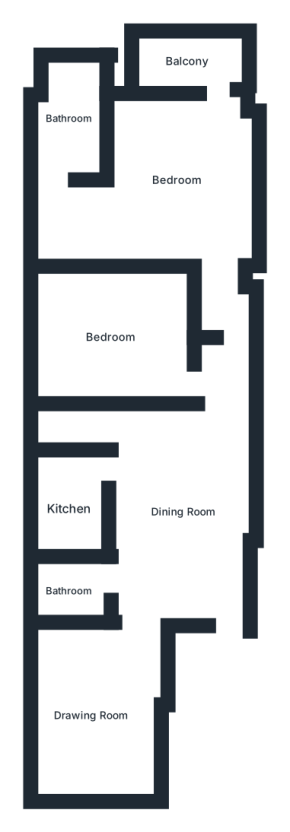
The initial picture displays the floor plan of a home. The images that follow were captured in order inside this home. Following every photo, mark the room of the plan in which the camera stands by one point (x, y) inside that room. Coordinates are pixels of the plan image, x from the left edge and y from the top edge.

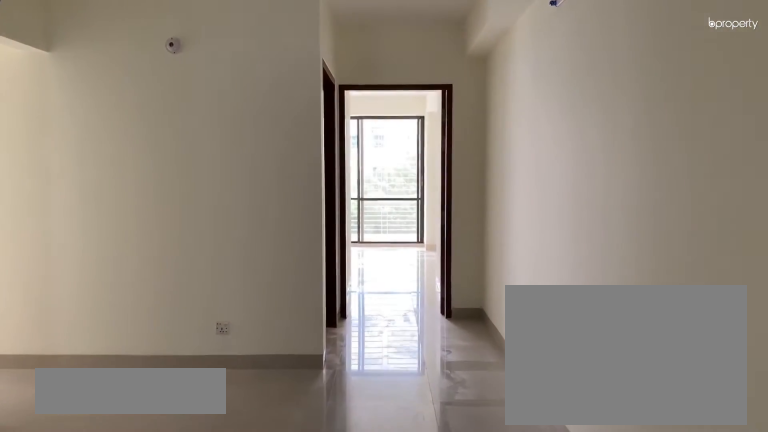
(182, 505)
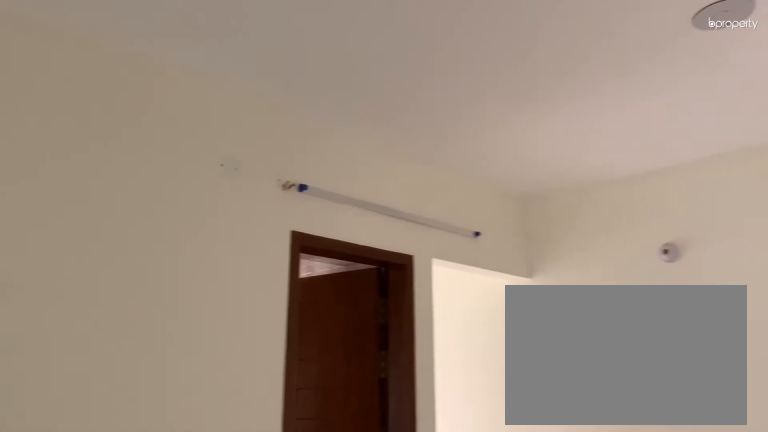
(182, 505)
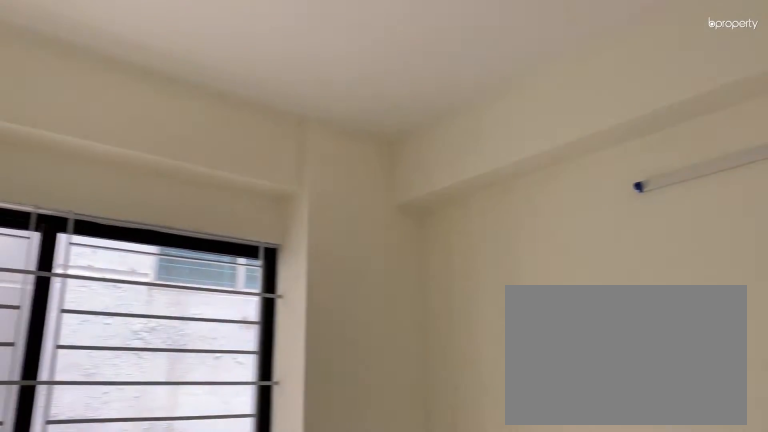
(92, 715)
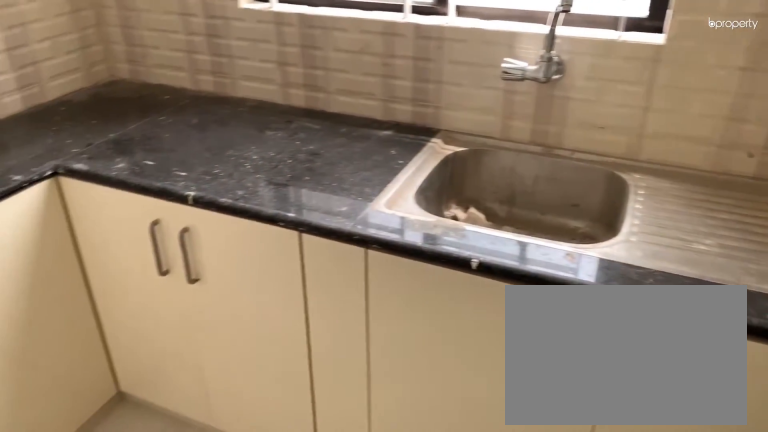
(69, 504)
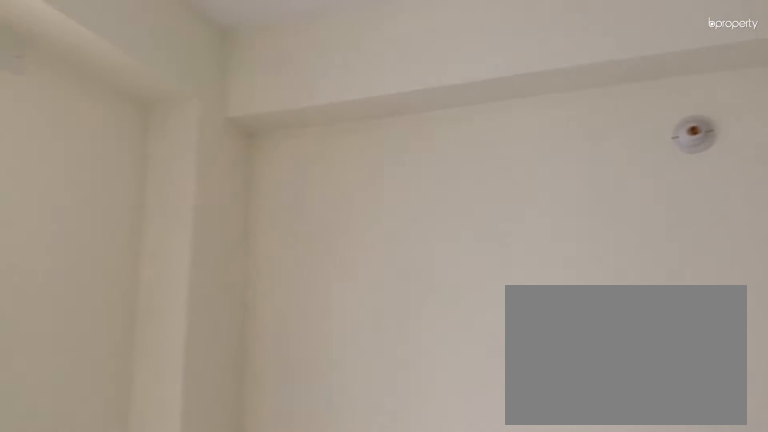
(110, 337)
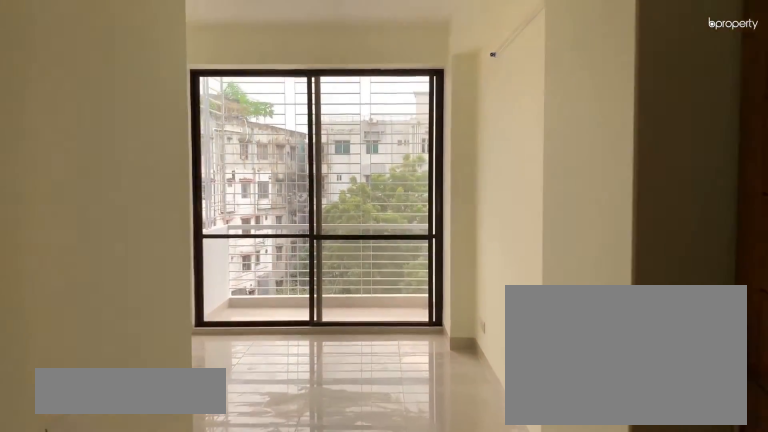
(171, 176)
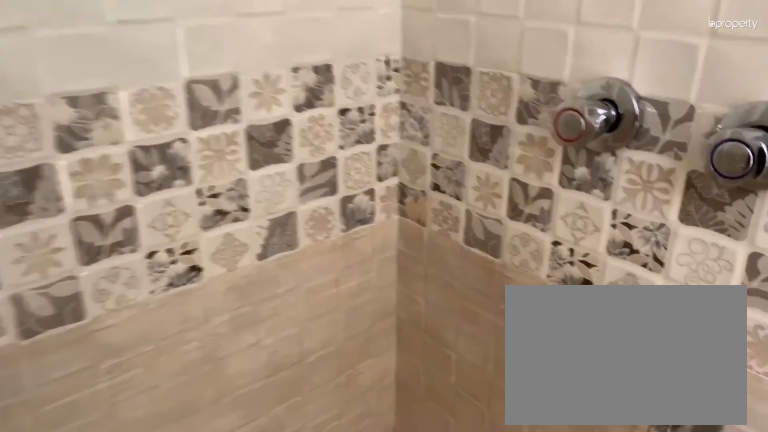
(66, 117)
